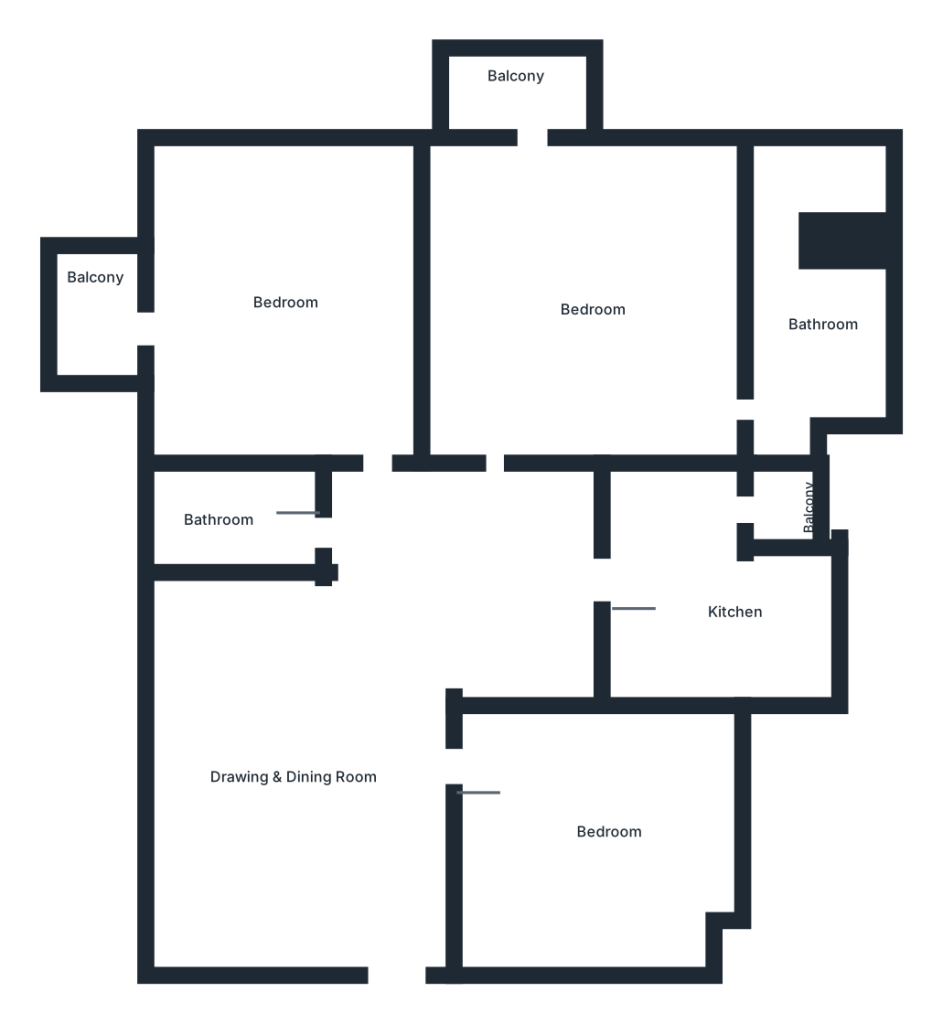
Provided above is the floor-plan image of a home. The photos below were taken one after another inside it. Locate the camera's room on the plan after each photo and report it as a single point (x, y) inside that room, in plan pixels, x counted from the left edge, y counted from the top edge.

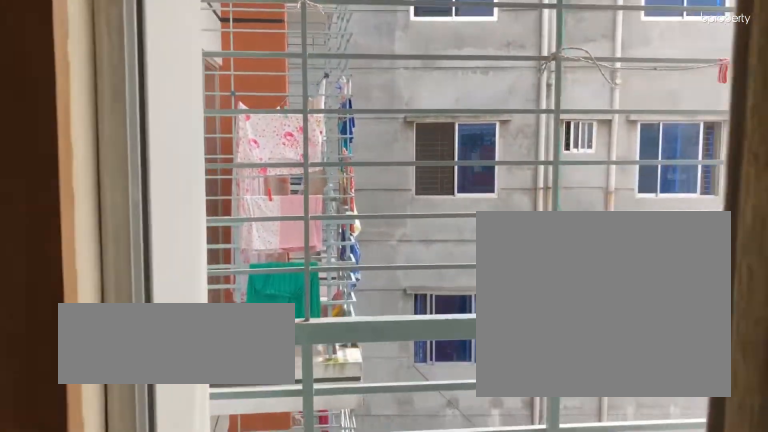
(103, 319)
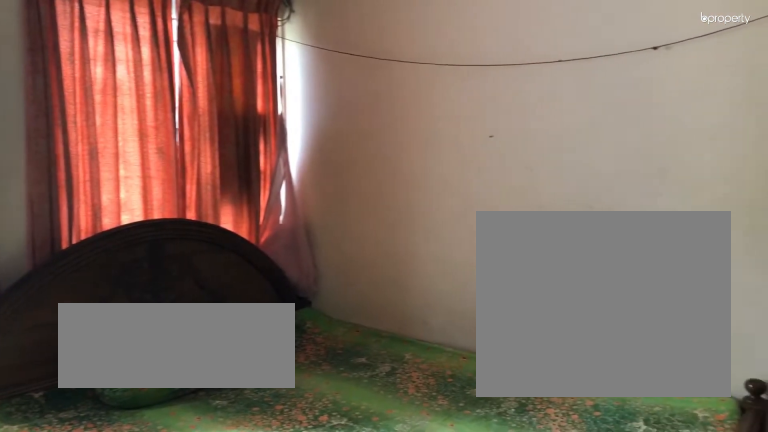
(577, 302)
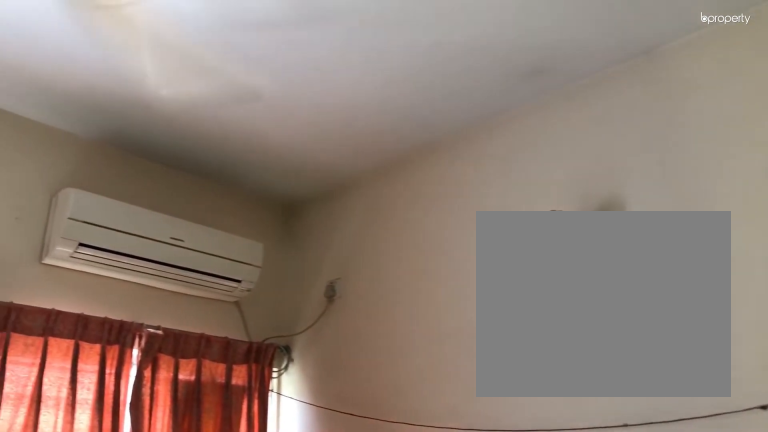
(577, 302)
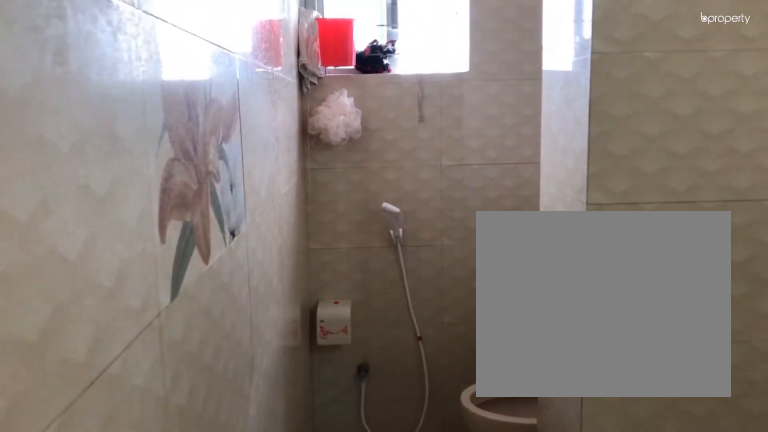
(796, 324)
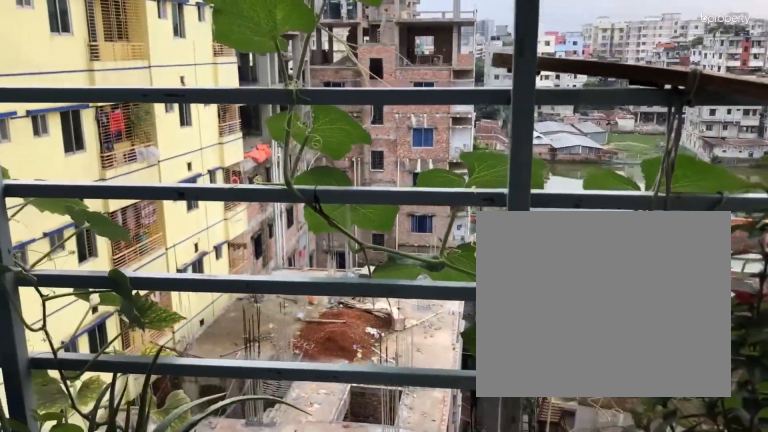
(515, 97)
